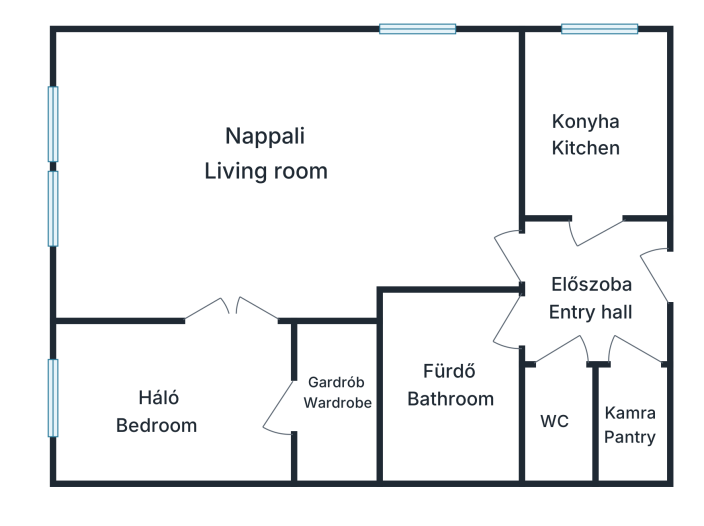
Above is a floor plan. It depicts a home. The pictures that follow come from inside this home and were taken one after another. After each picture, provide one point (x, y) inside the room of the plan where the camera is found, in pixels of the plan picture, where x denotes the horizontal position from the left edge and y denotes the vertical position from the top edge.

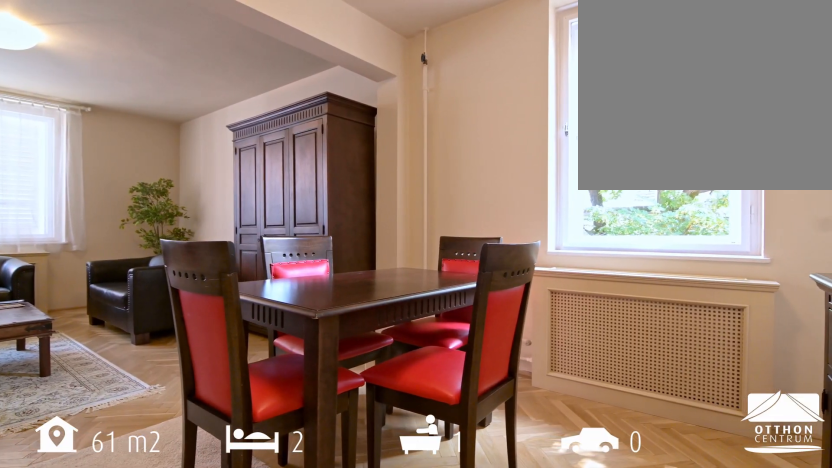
(293, 168)
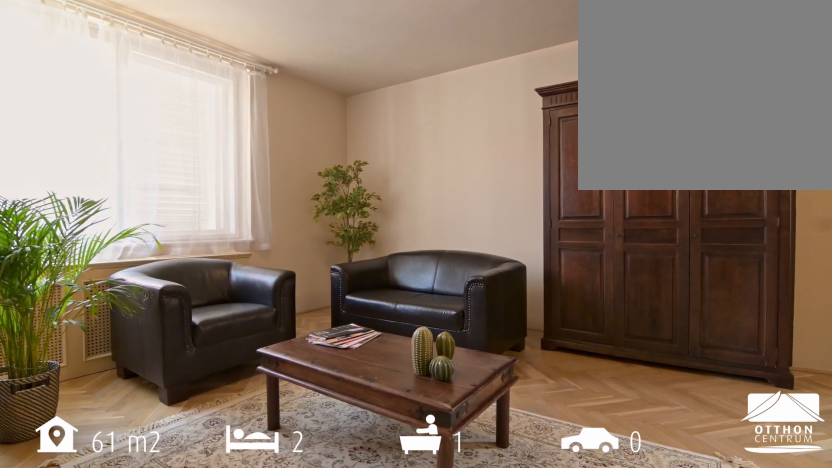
(292, 168)
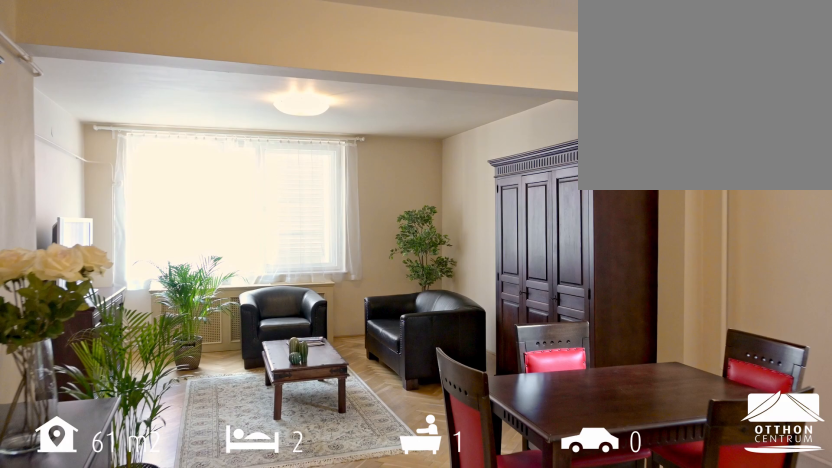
(292, 168)
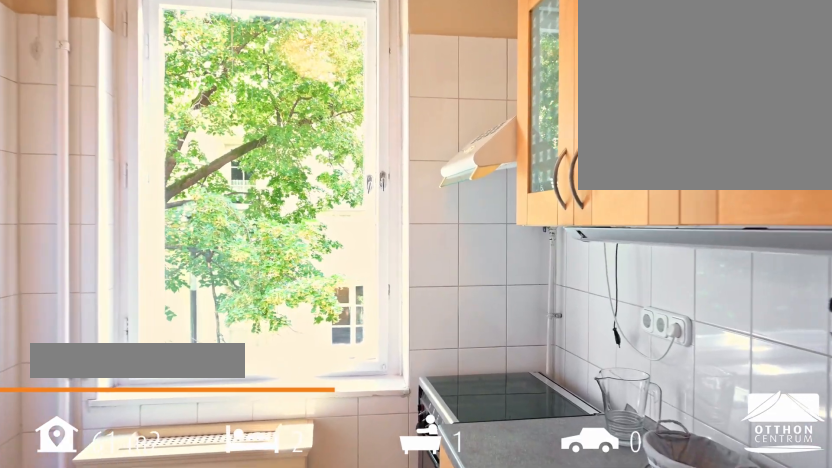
(589, 126)
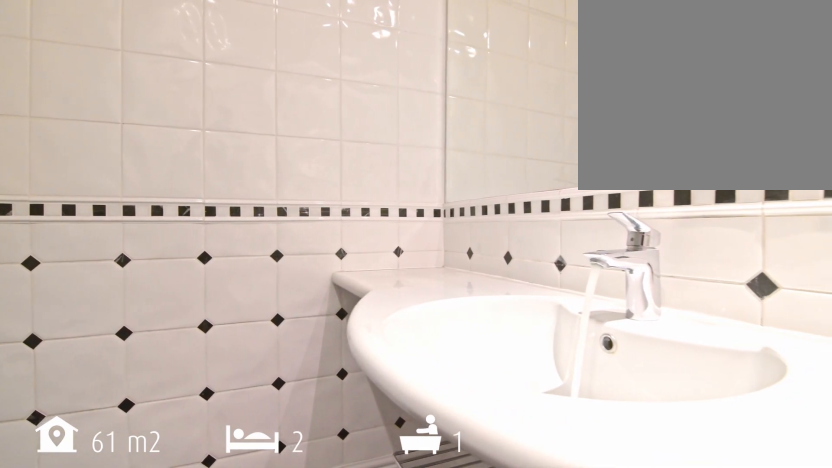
(446, 392)
